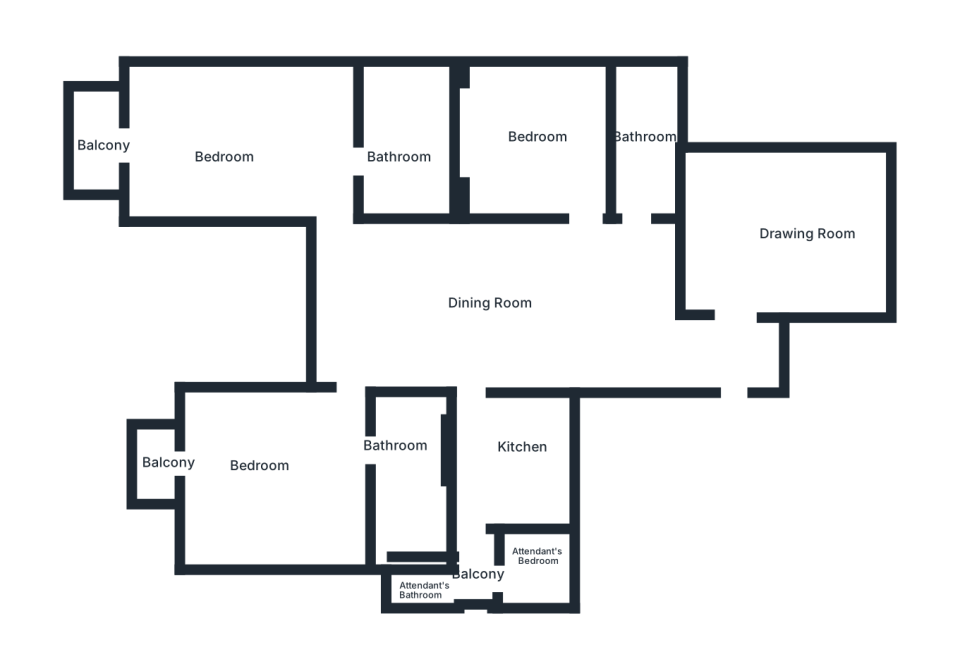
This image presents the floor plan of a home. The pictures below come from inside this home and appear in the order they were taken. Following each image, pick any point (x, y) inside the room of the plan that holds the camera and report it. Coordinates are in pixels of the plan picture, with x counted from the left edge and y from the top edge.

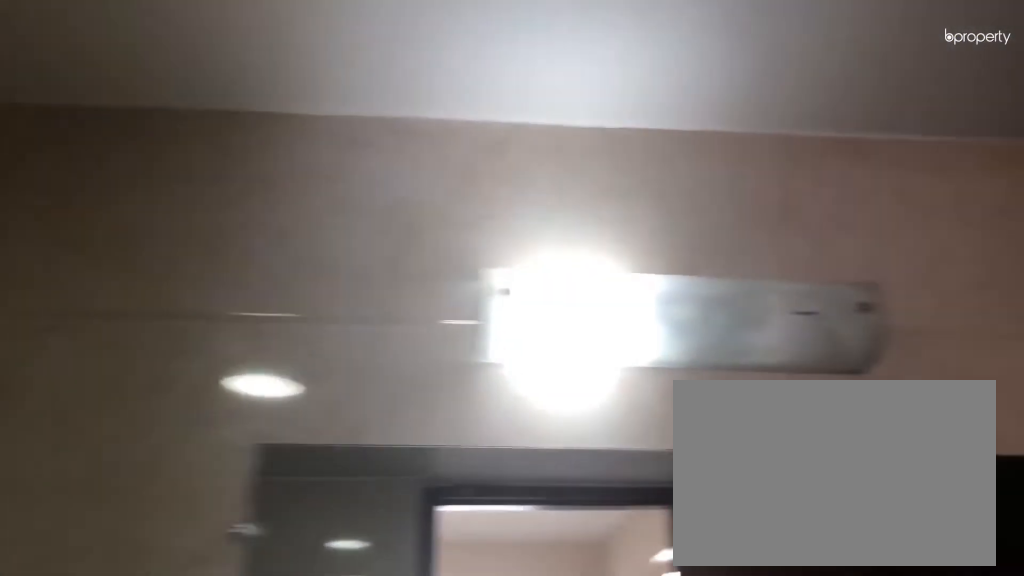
(409, 155)
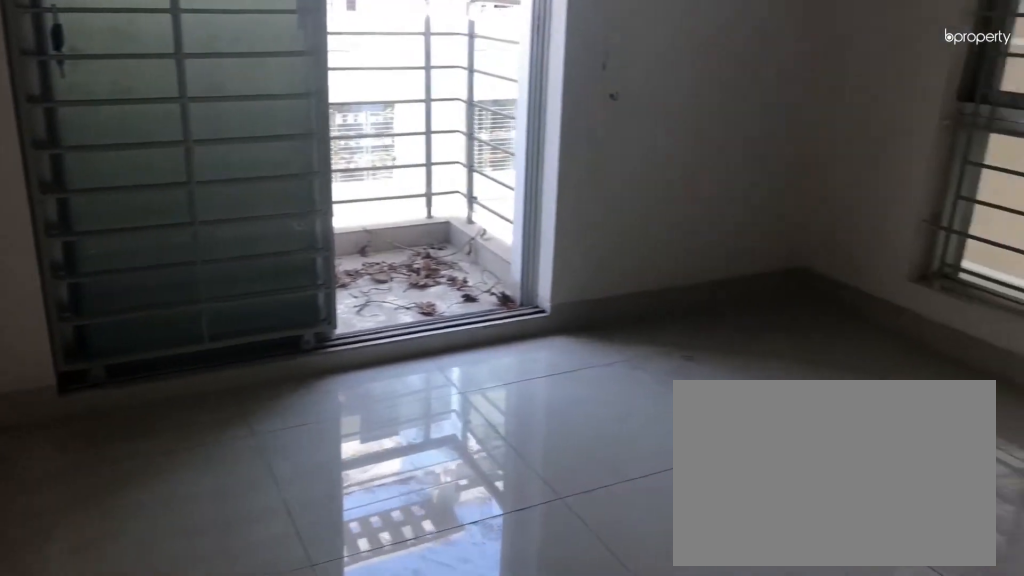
(262, 475)
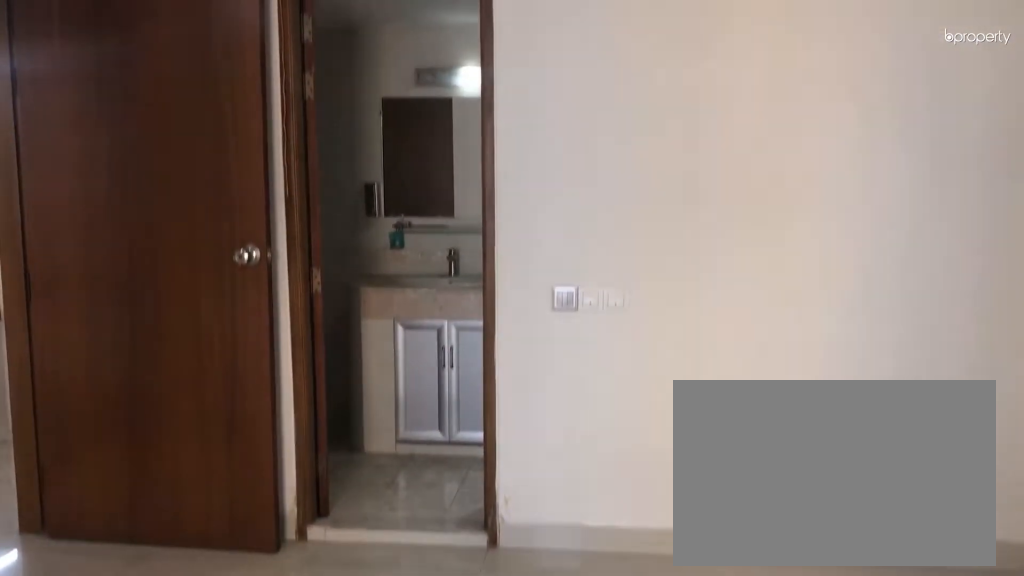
(262, 475)
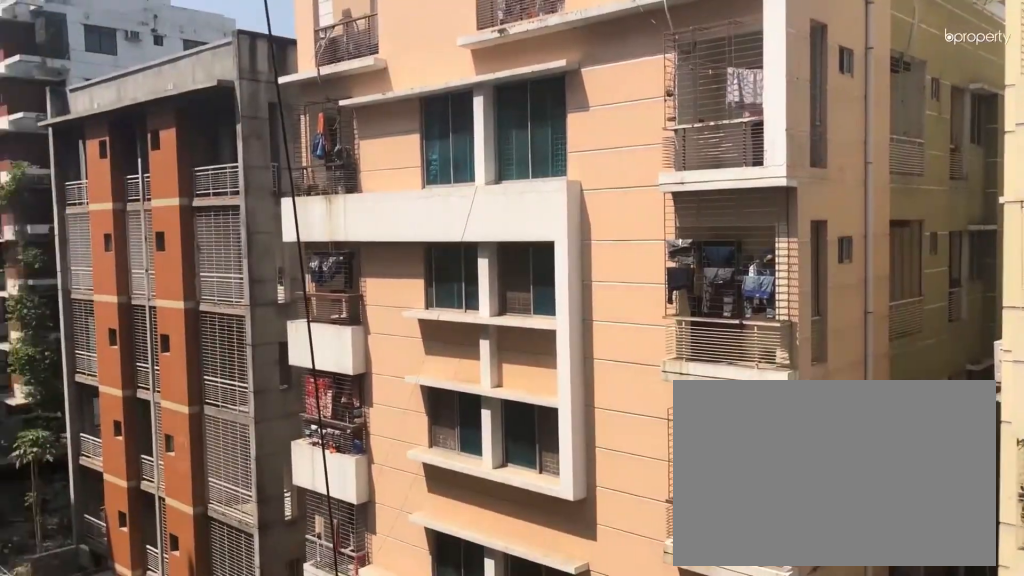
(163, 470)
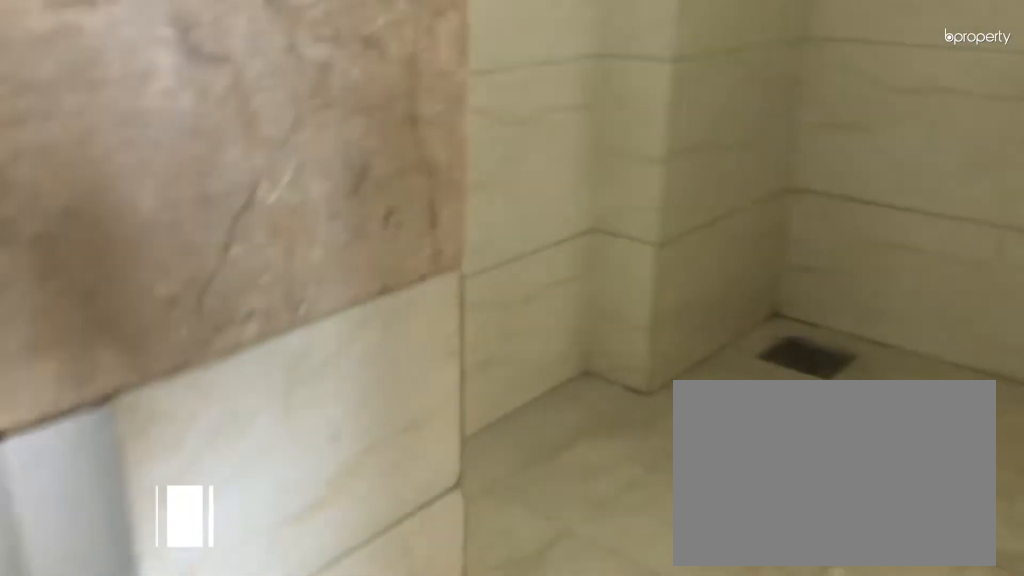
(413, 458)
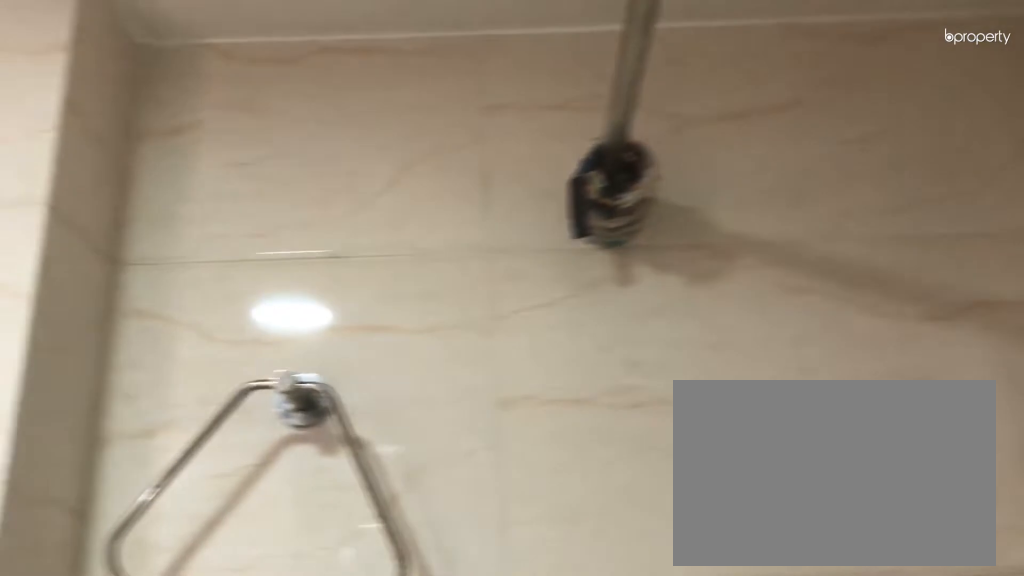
(413, 458)
